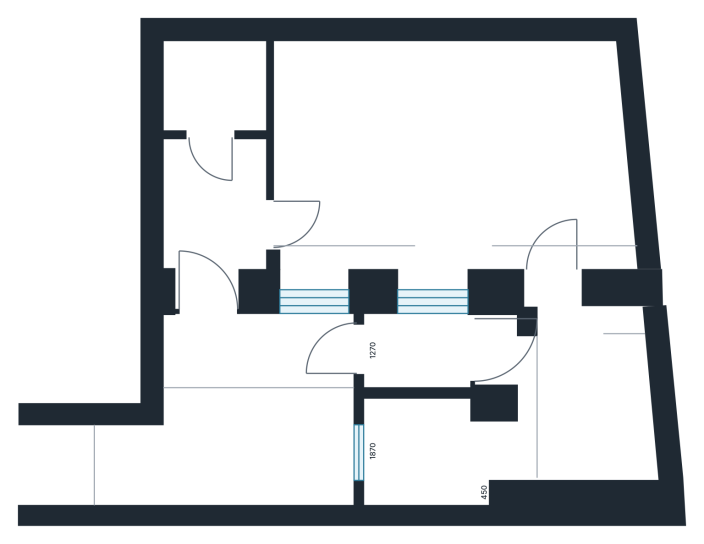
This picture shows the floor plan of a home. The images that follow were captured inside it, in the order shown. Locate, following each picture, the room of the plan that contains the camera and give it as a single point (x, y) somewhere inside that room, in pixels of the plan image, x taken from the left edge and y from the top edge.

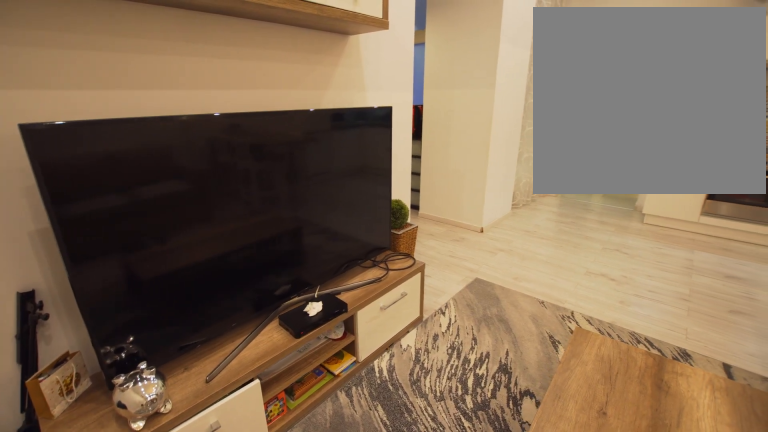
(454, 156)
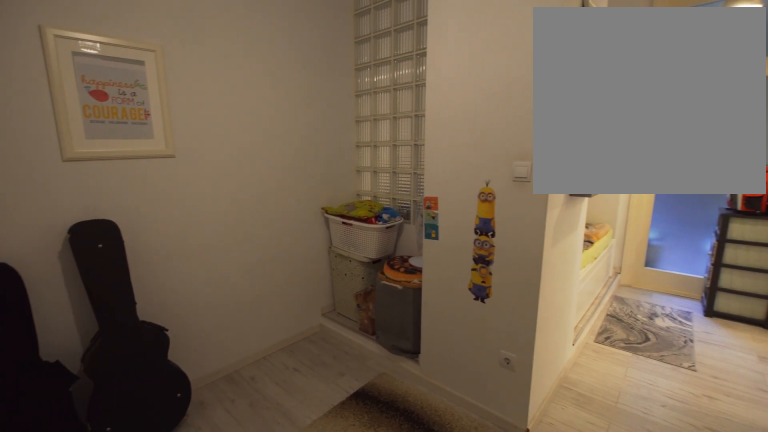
(568, 389)
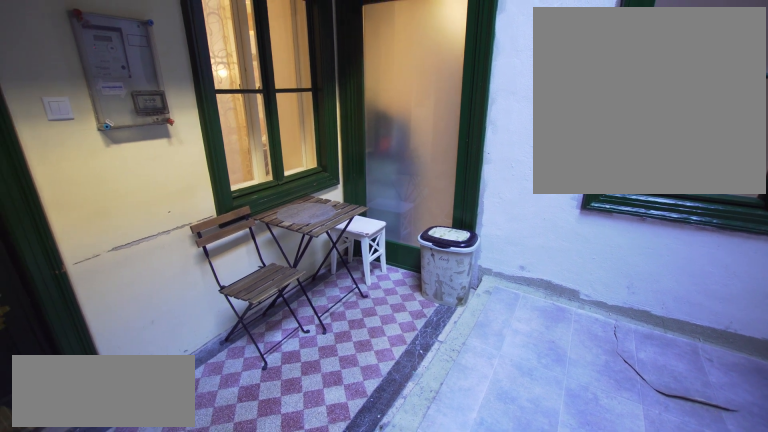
(245, 419)
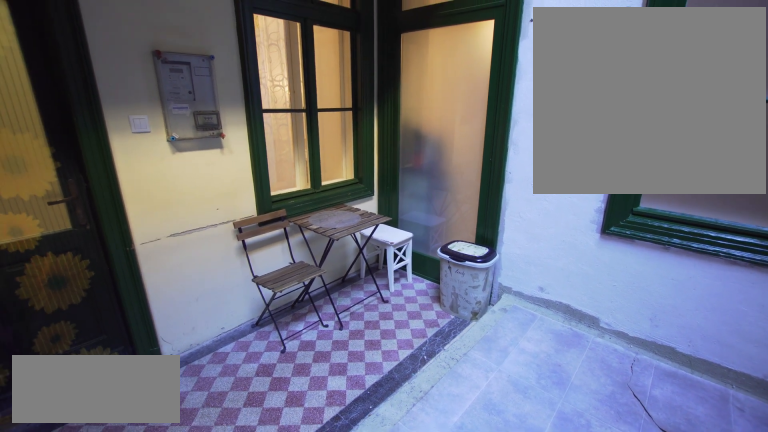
(245, 419)
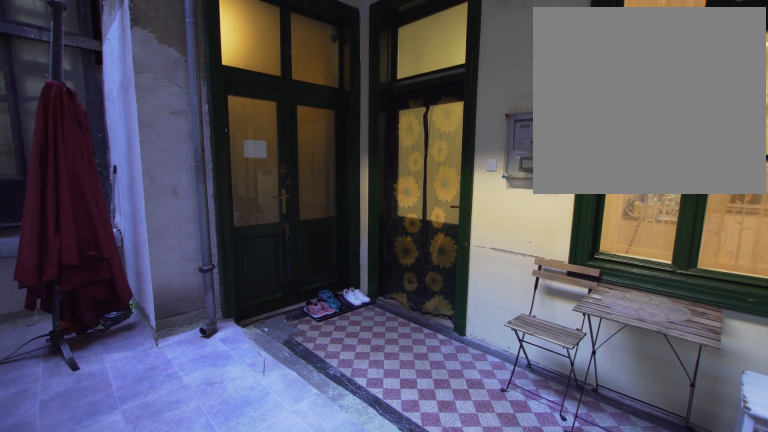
(247, 419)
